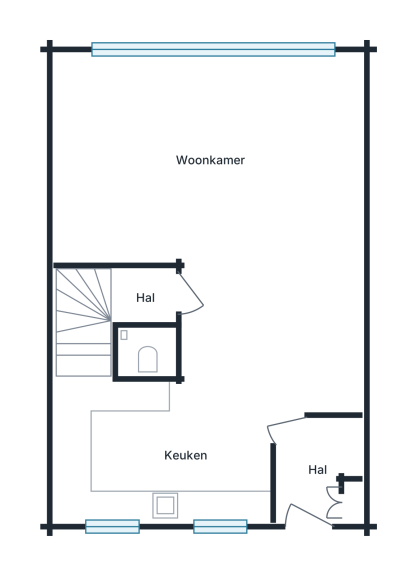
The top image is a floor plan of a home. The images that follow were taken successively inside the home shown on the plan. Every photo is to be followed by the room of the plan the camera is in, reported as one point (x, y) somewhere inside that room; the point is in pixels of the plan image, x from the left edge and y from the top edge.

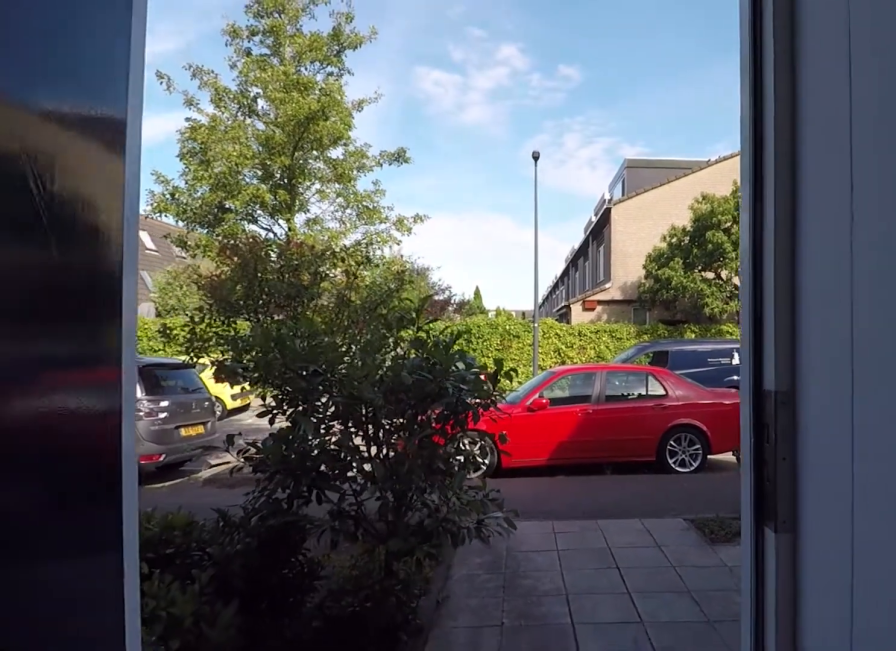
(316, 469)
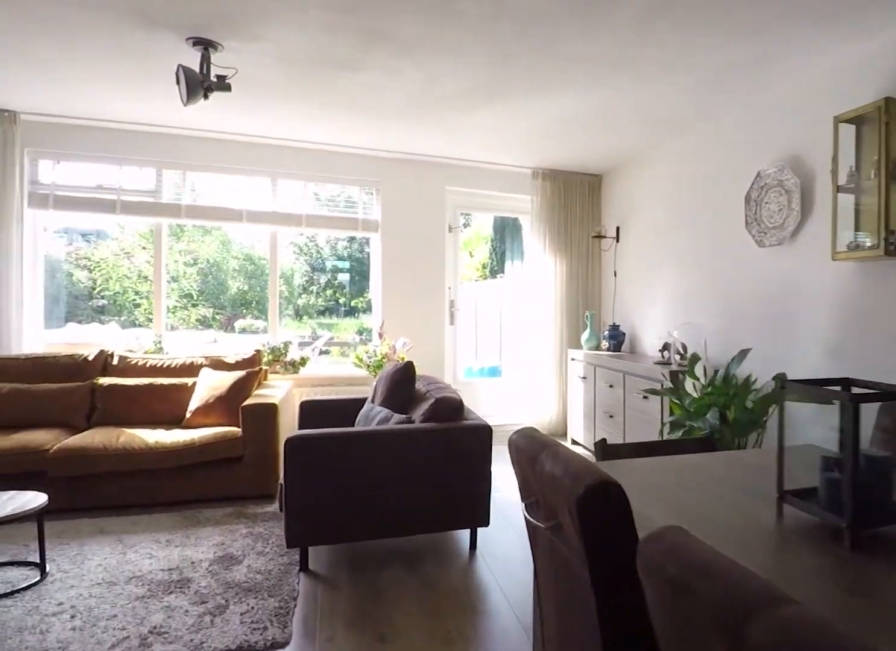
(136, 153)
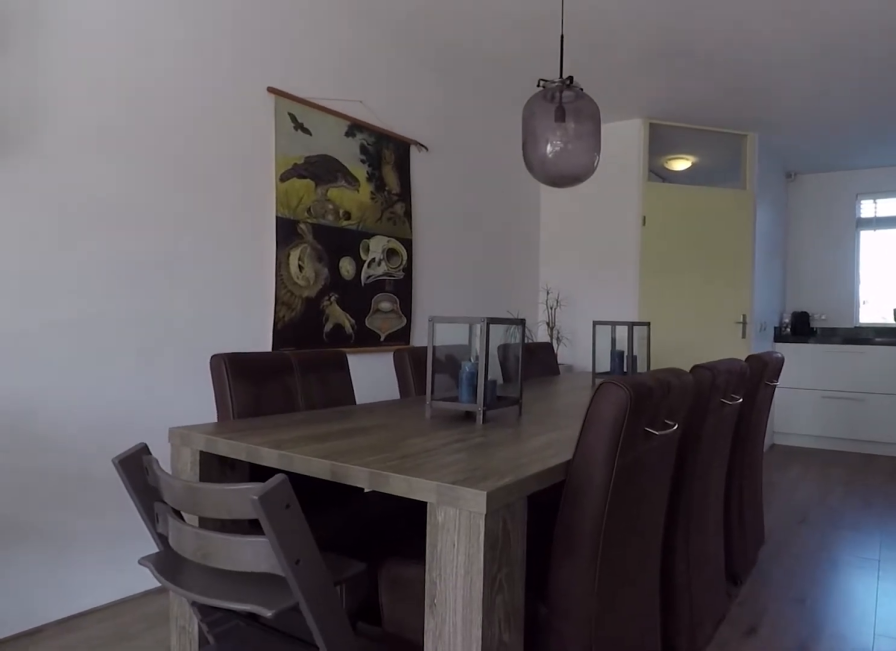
(136, 153)
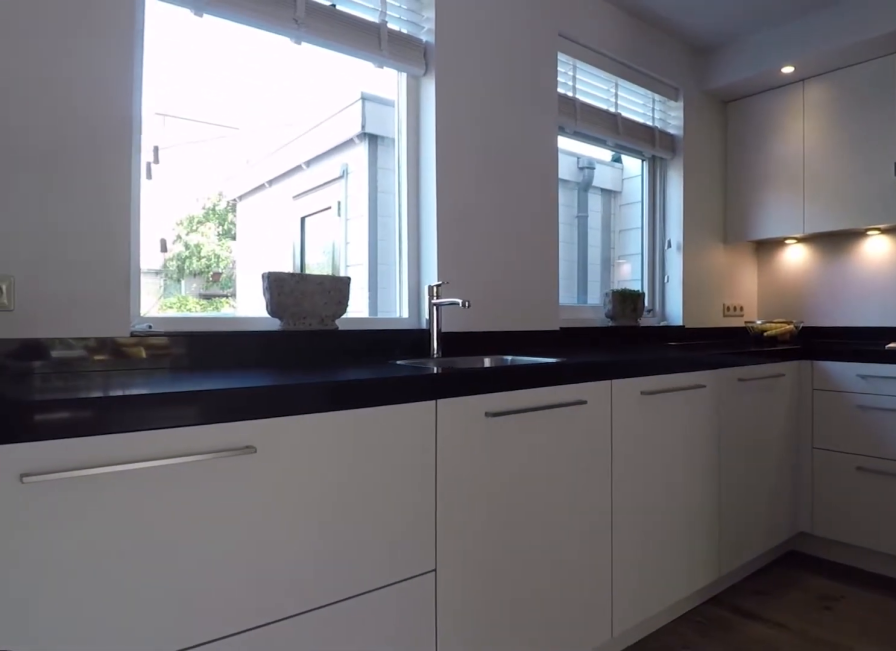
(155, 456)
